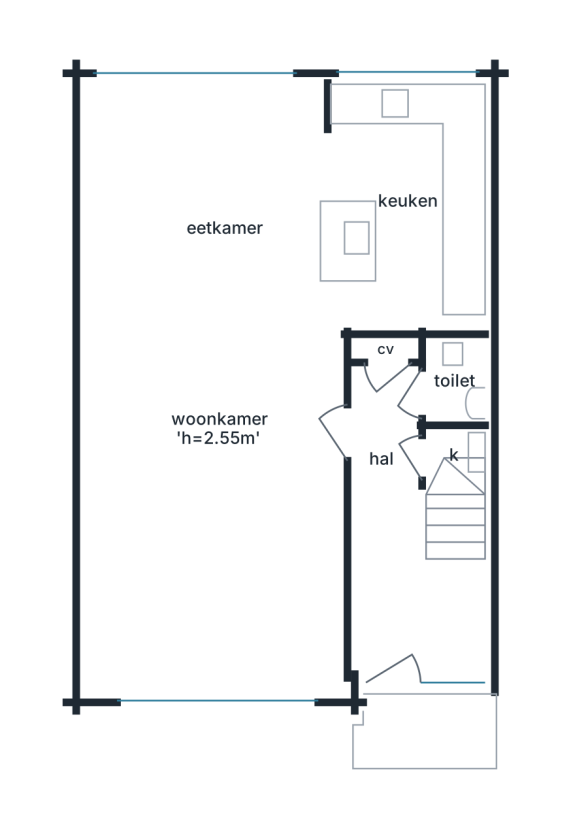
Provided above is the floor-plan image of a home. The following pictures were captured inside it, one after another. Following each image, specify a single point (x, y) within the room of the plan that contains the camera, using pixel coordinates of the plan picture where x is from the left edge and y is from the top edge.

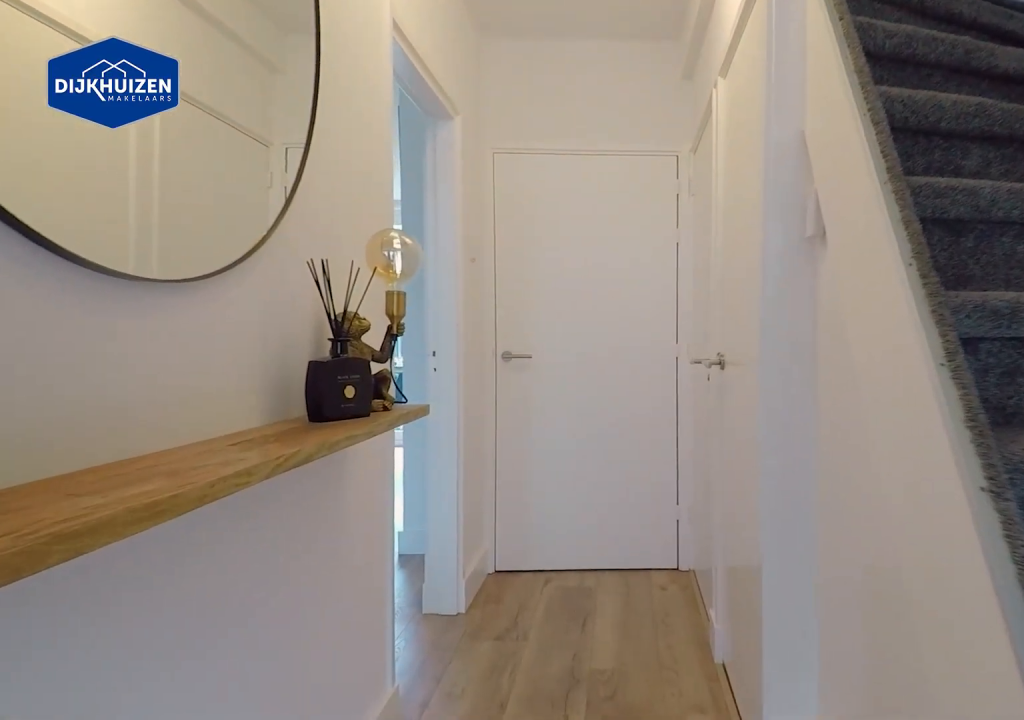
(402, 547)
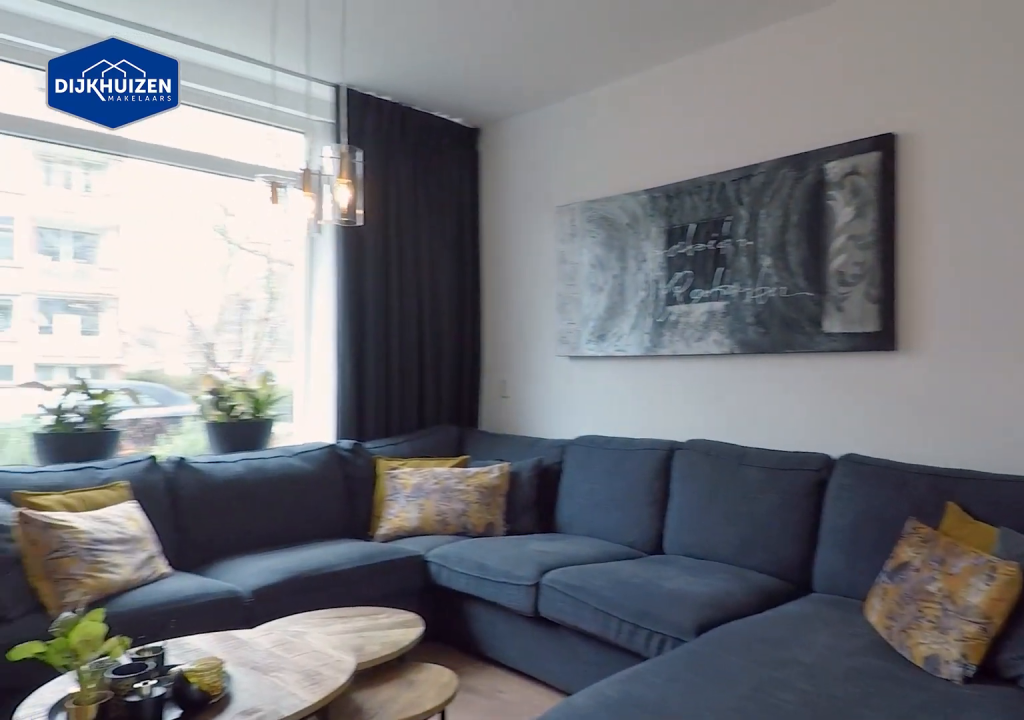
(204, 417)
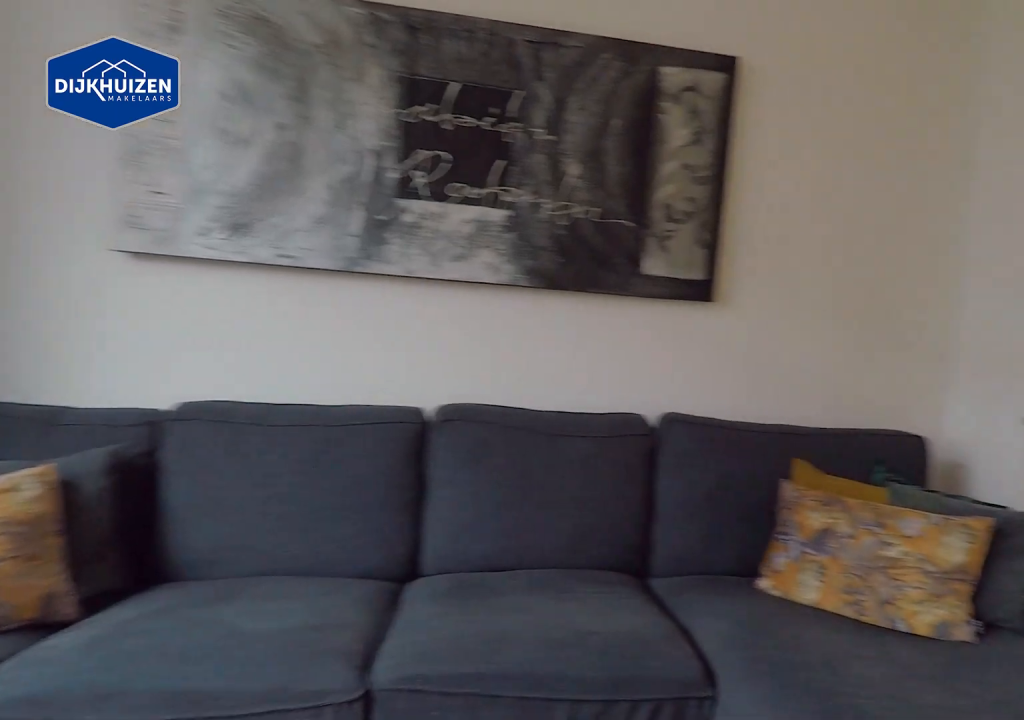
(204, 417)
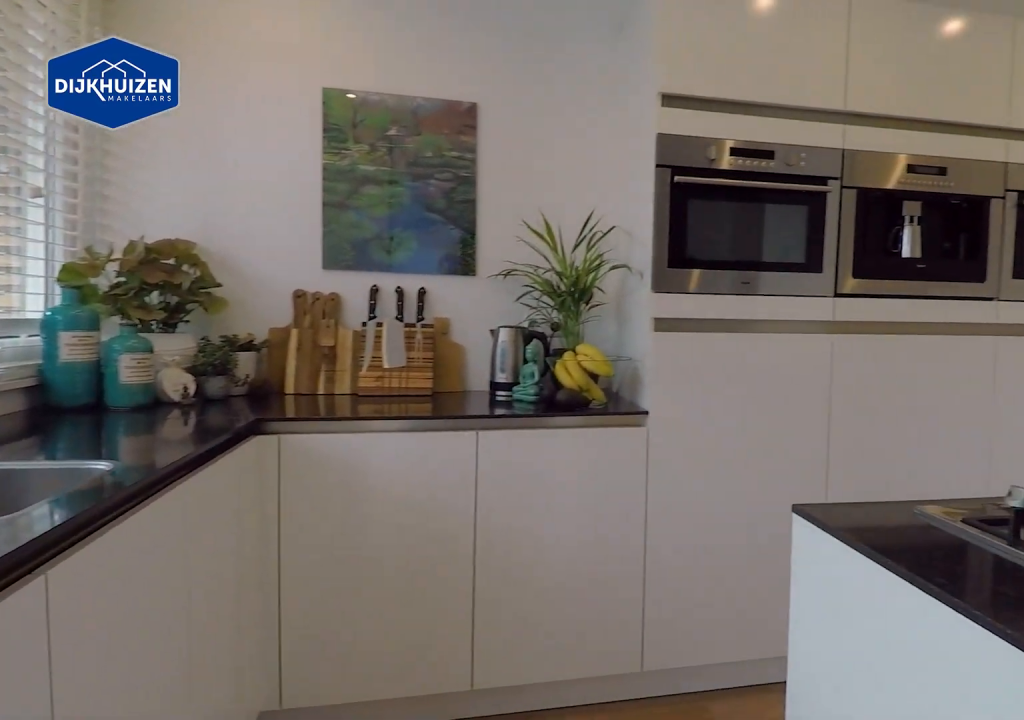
(402, 206)
